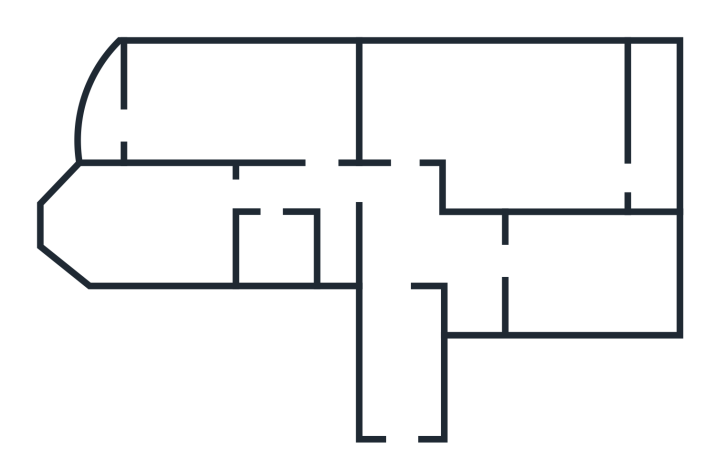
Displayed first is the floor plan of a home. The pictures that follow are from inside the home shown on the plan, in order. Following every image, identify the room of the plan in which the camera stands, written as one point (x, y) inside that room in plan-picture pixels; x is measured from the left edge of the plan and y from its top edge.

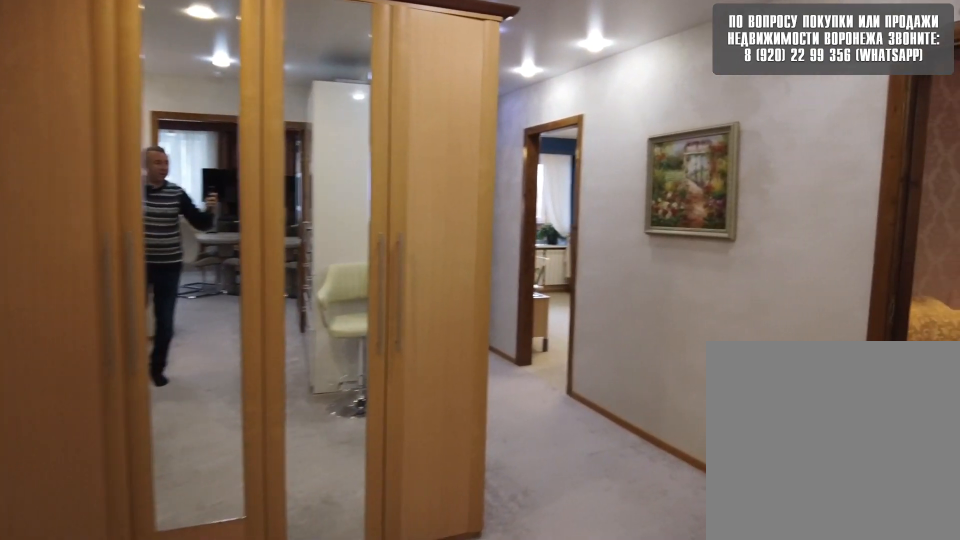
(414, 251)
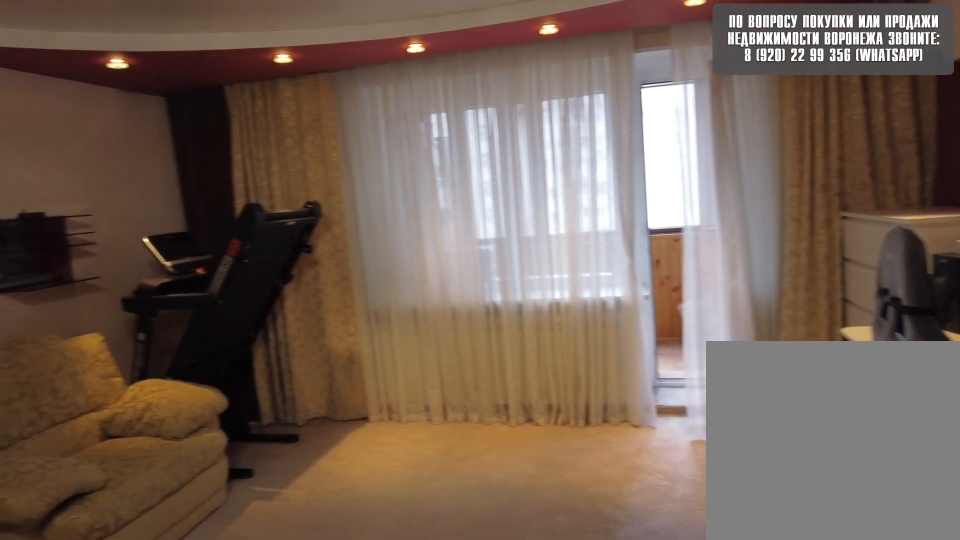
(458, 114)
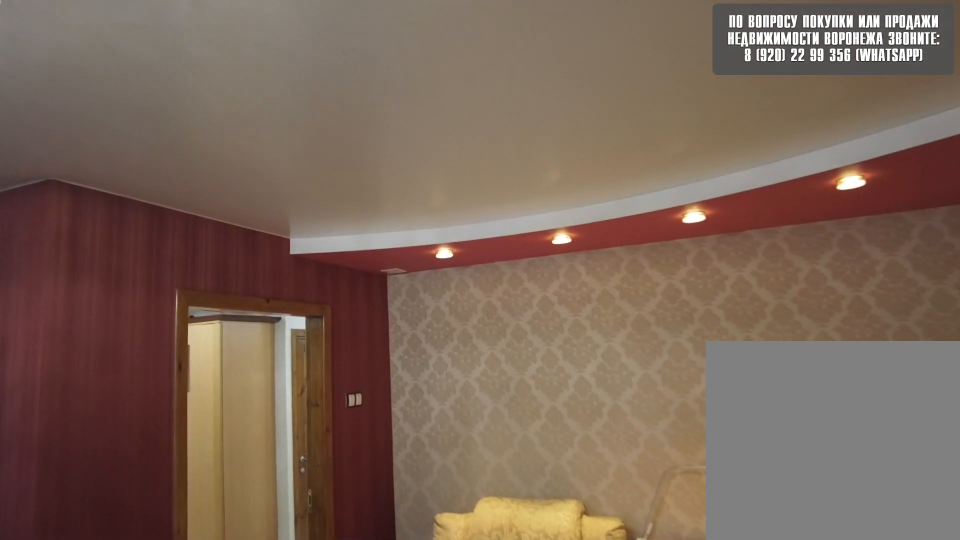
(458, 114)
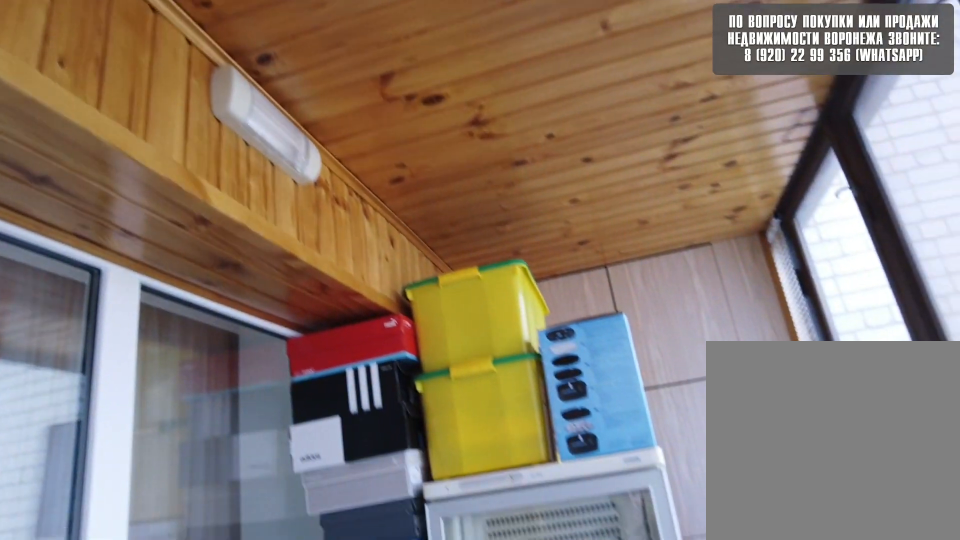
(668, 171)
